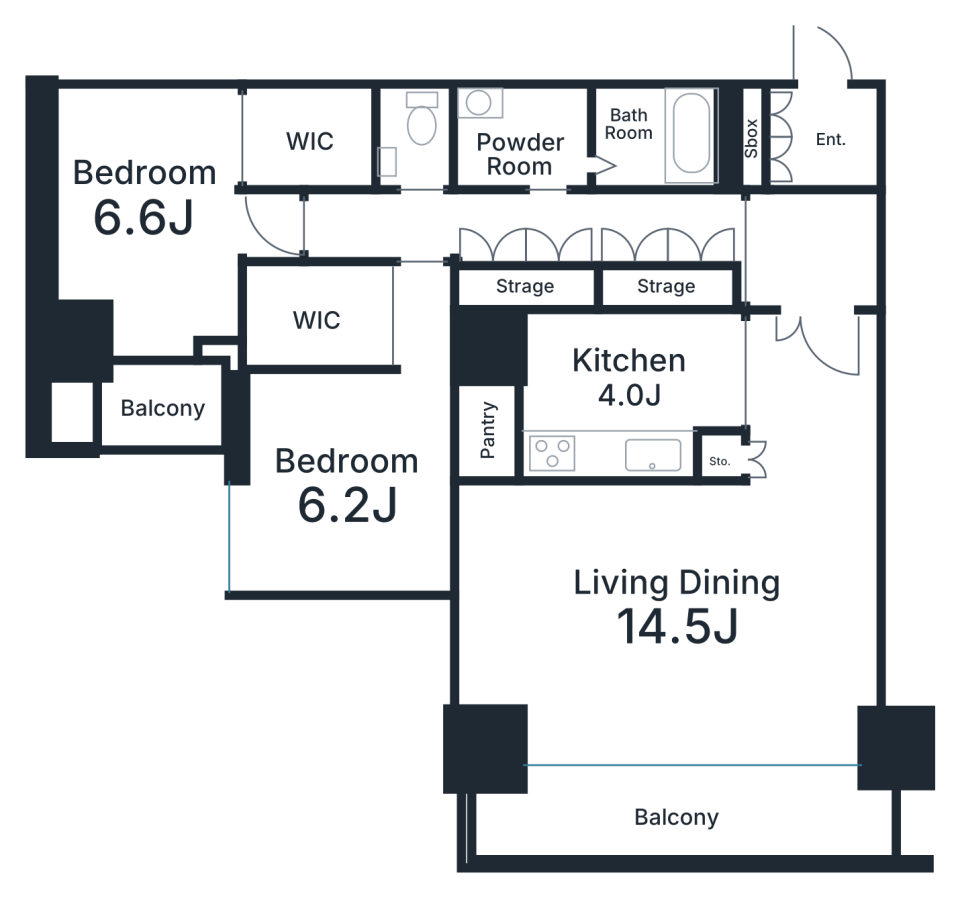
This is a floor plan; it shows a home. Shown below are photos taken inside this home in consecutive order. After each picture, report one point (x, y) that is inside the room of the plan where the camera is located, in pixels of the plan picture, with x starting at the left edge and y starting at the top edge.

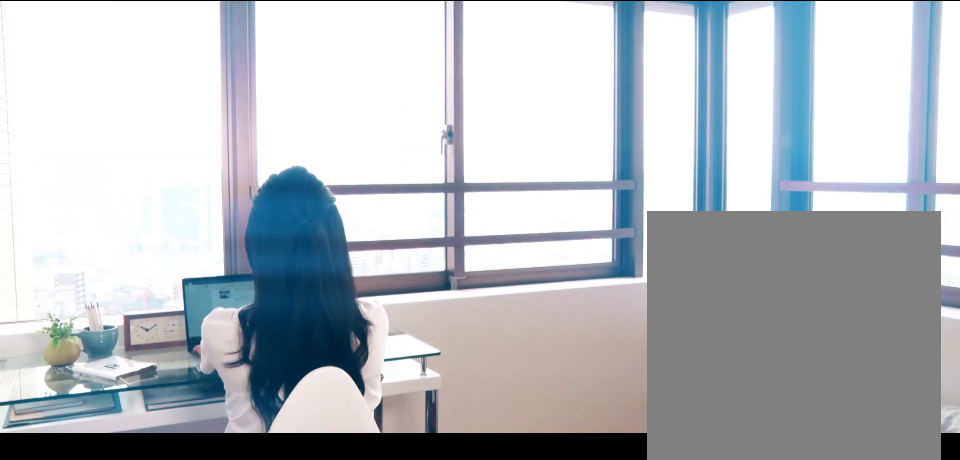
(344, 486)
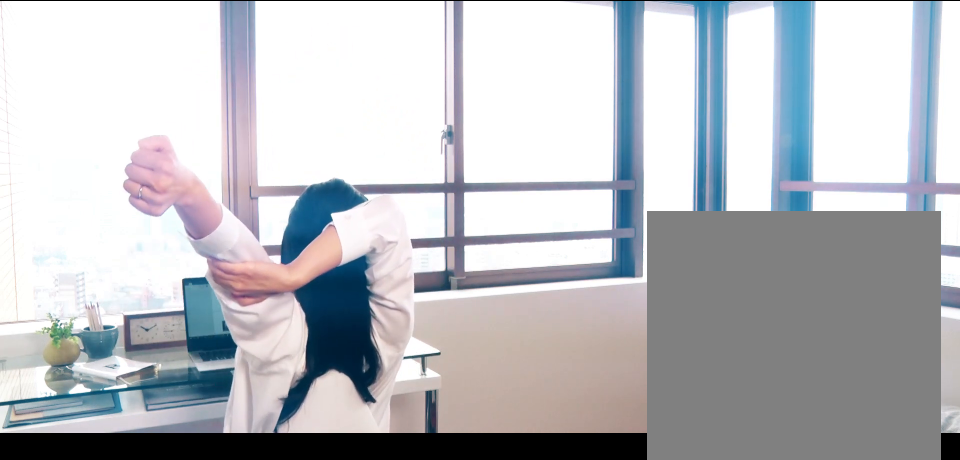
(344, 486)
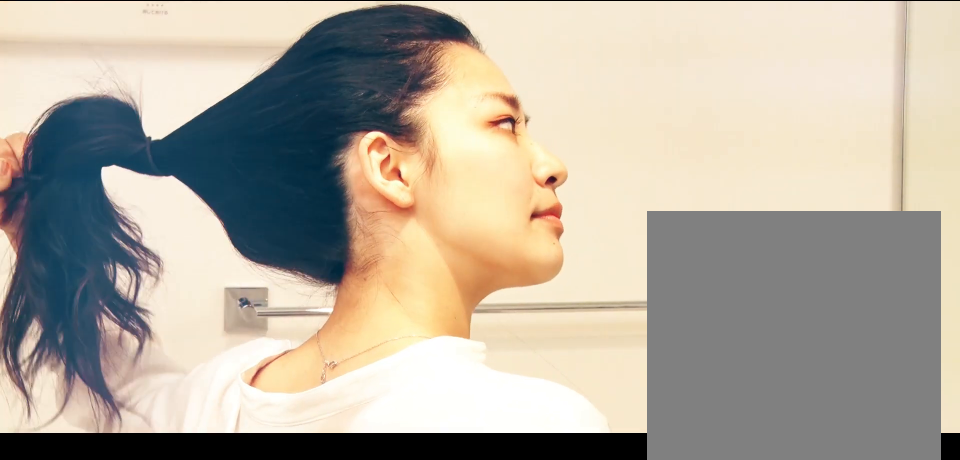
(521, 136)
